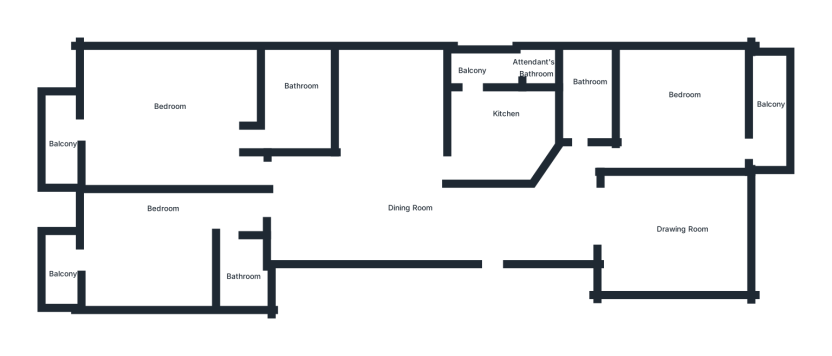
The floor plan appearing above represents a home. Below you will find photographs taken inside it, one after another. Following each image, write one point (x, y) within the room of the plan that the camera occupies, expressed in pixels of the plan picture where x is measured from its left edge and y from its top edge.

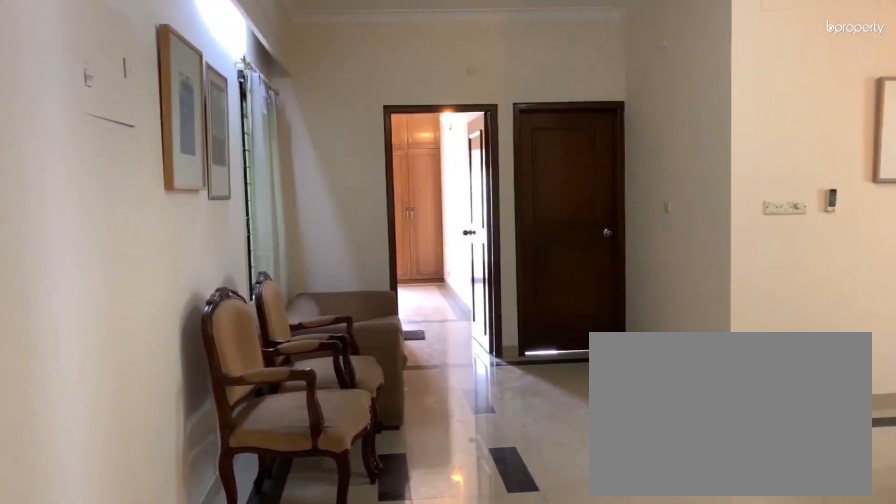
(389, 203)
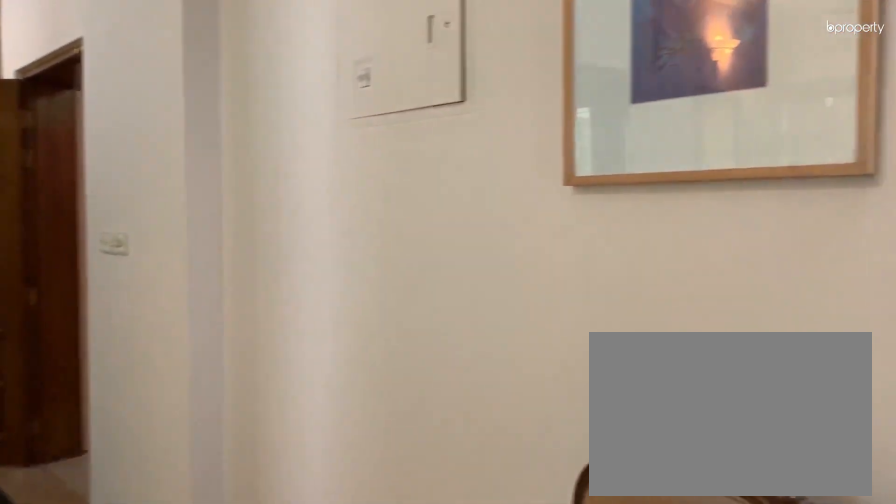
(389, 203)
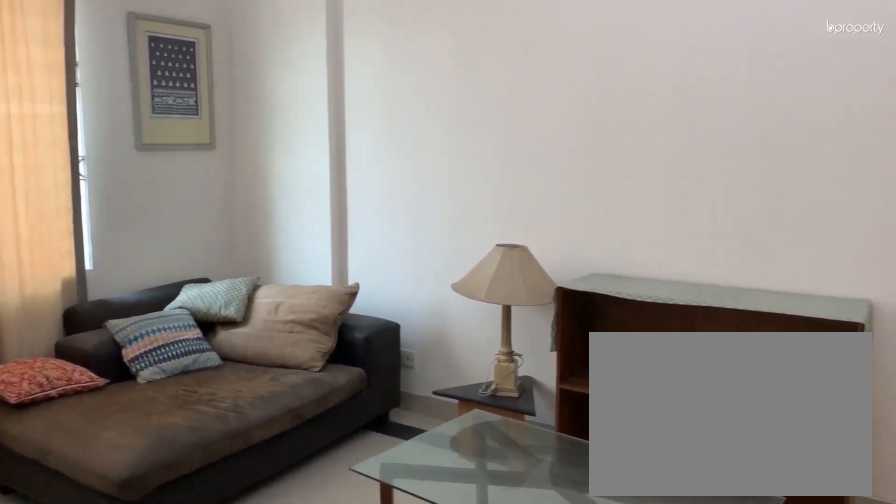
(679, 235)
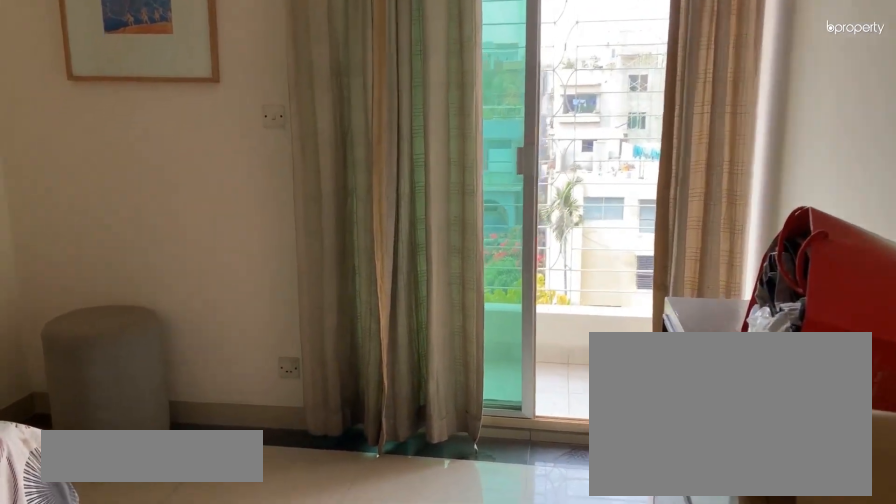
(692, 119)
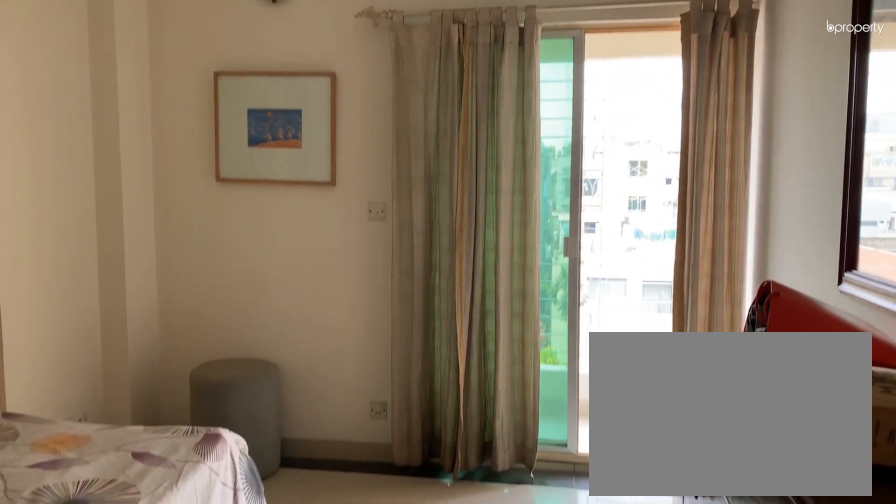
(692, 119)
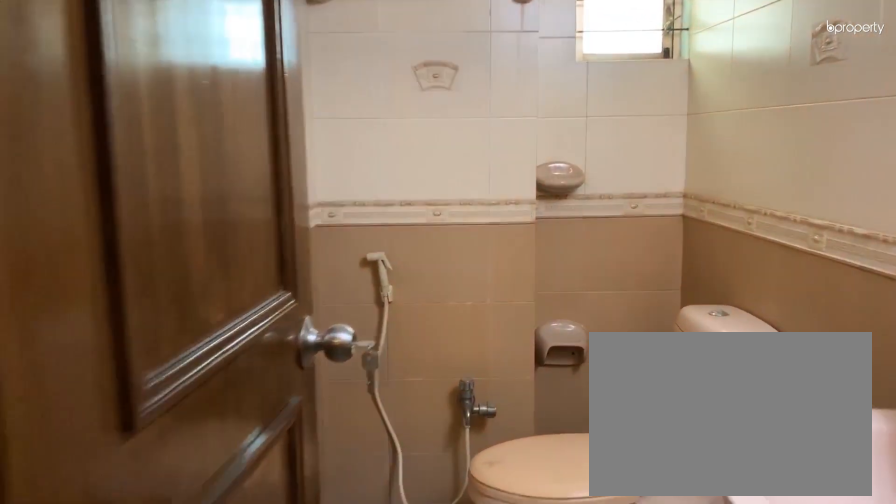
(587, 106)
